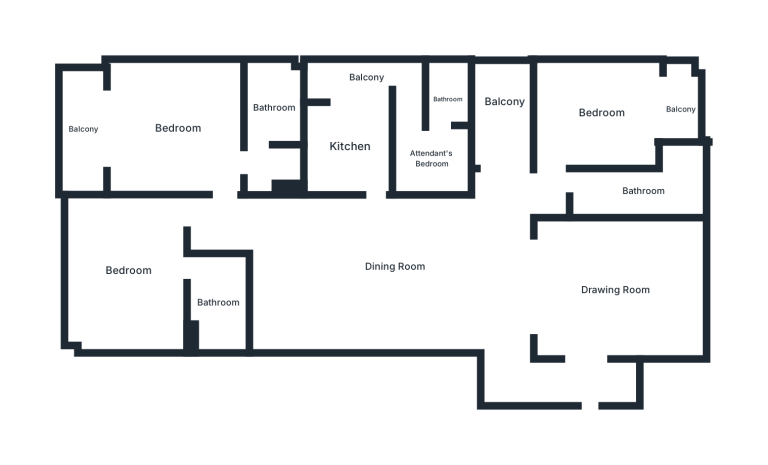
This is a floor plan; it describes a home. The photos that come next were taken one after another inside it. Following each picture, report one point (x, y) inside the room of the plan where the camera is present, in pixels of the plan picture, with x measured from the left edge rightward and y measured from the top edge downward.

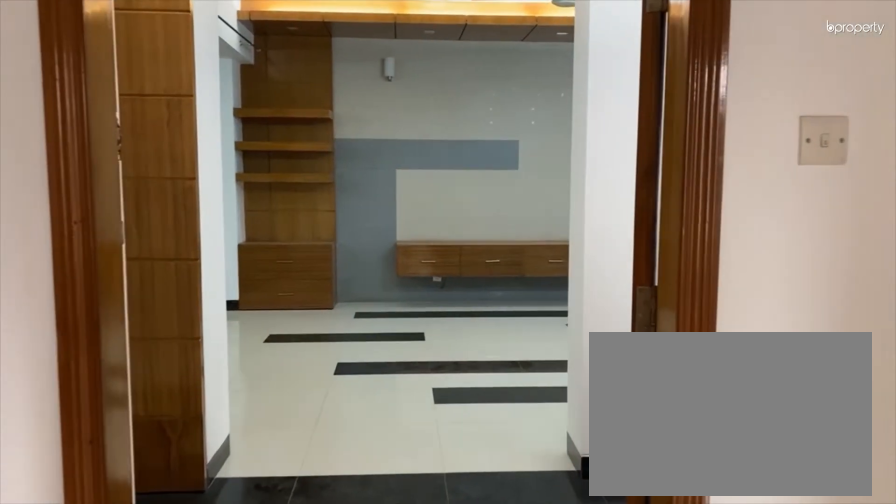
(591, 390)
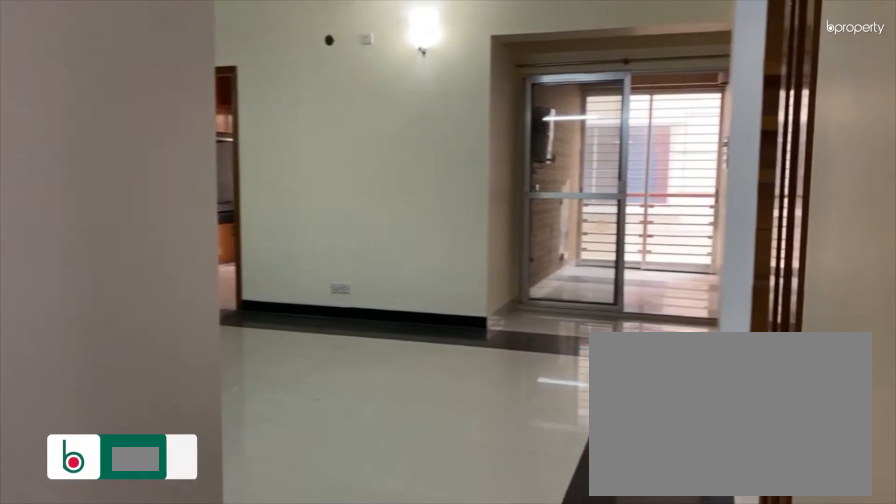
(508, 319)
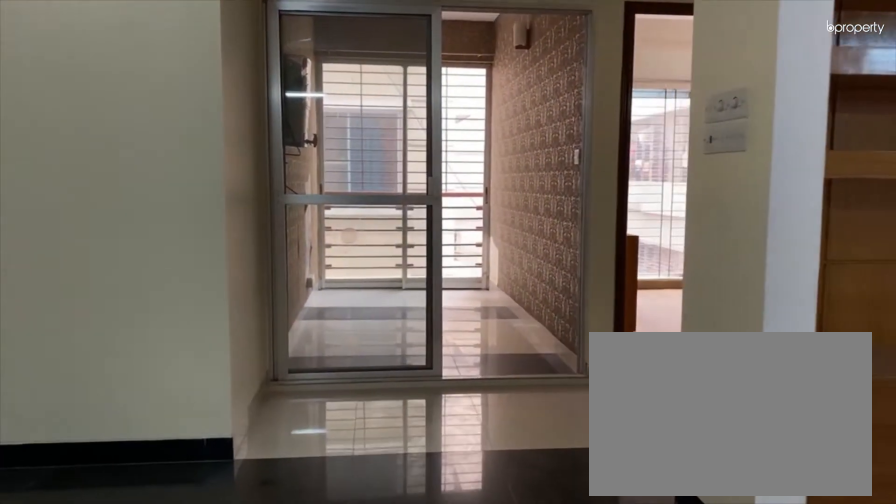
(392, 267)
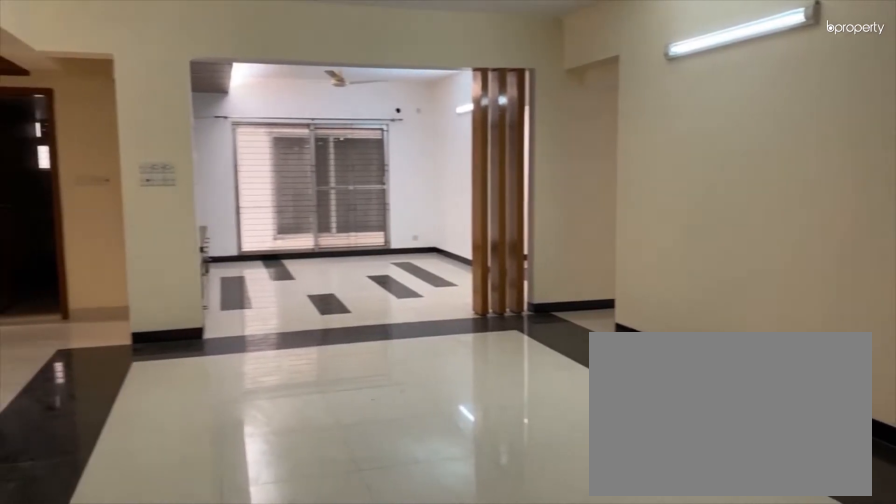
(392, 266)
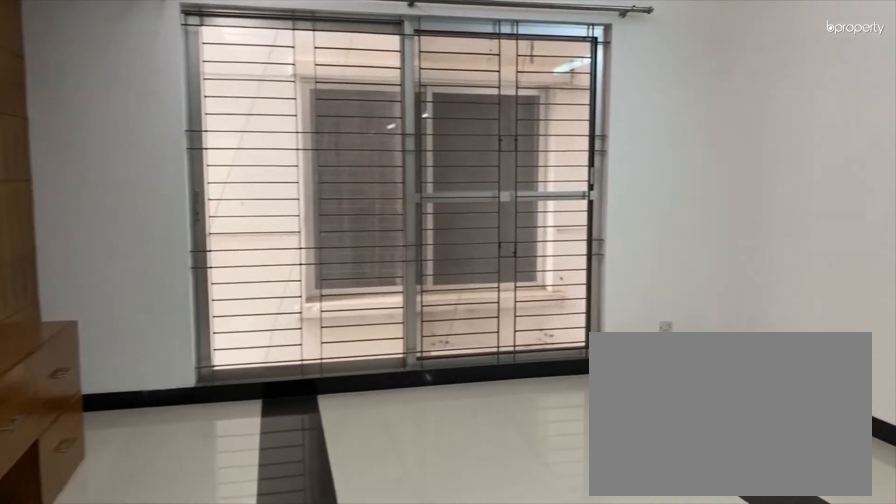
(626, 288)
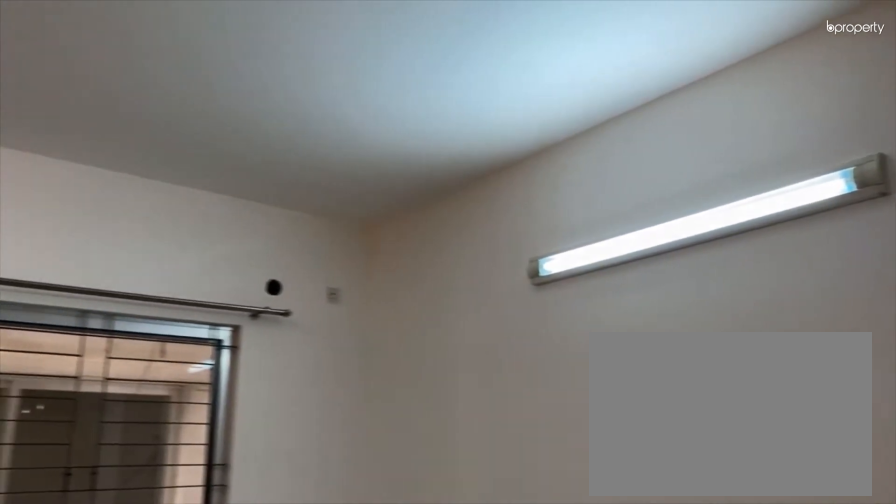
(620, 288)
